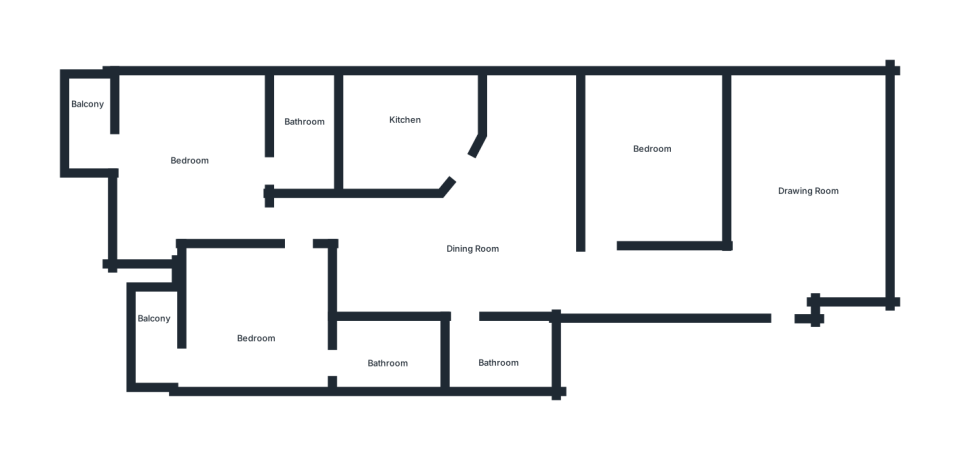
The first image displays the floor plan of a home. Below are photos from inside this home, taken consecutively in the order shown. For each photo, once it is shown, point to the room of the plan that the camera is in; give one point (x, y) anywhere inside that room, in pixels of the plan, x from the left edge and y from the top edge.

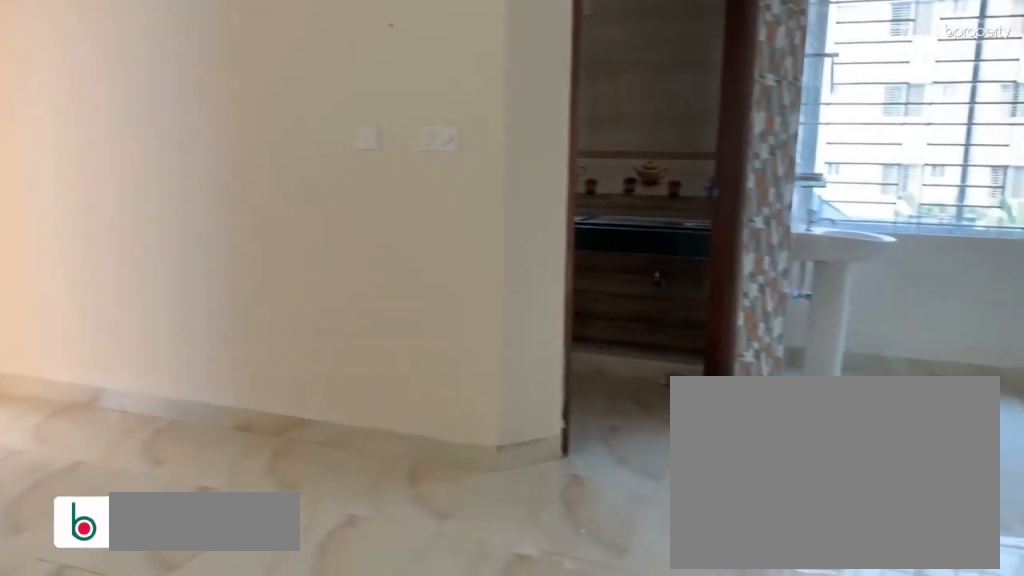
(464, 254)
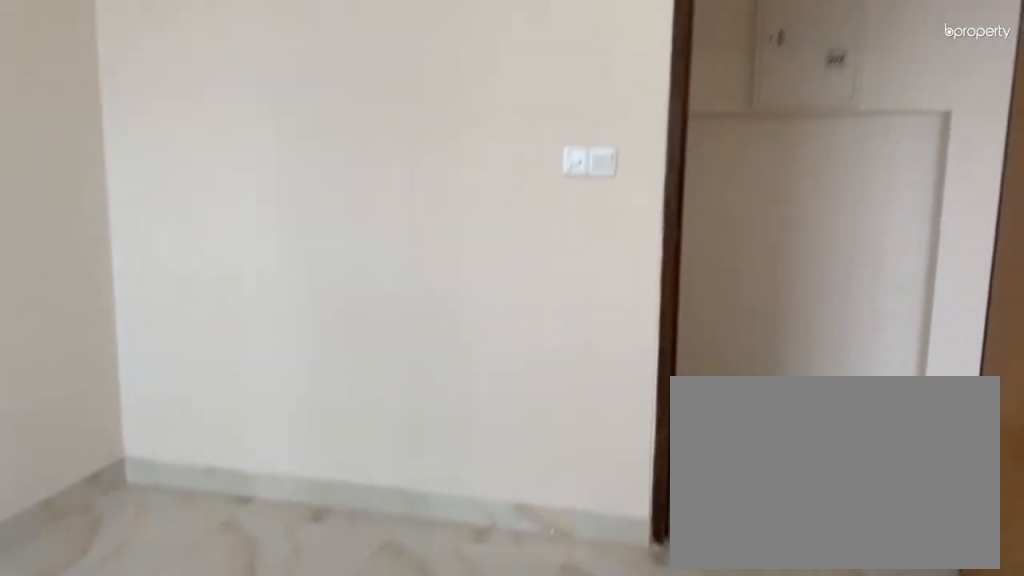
(648, 170)
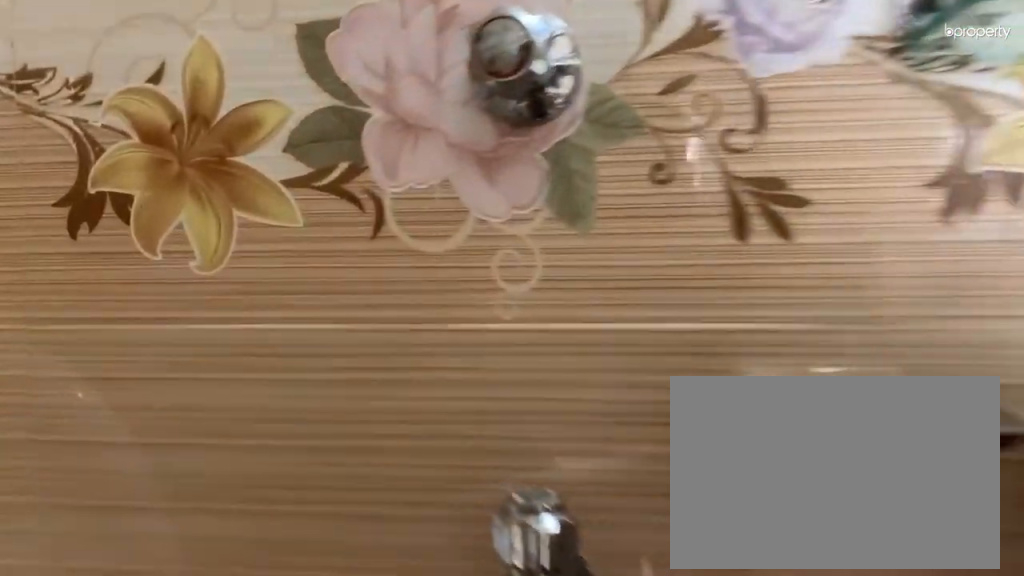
(499, 356)
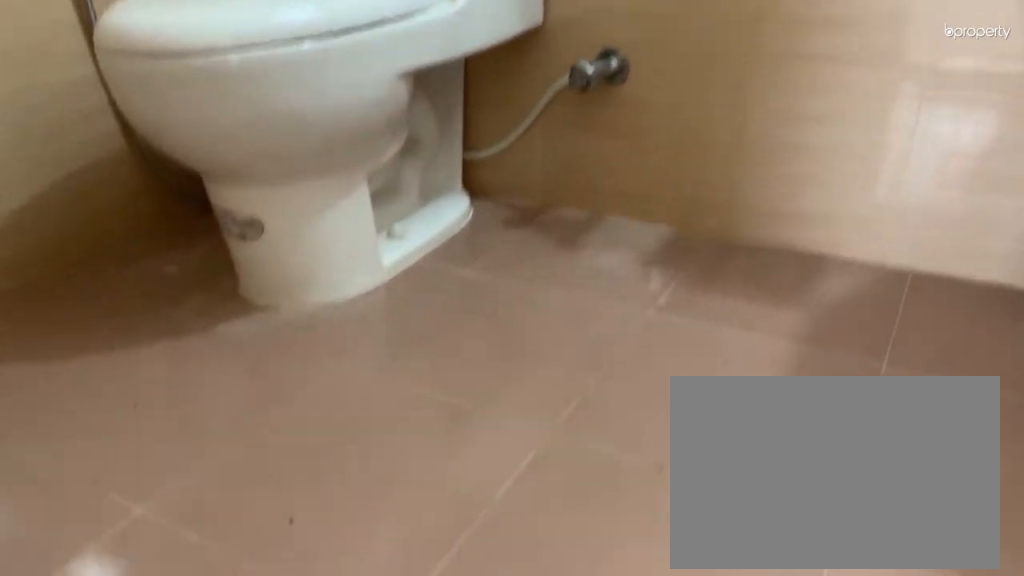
(499, 356)
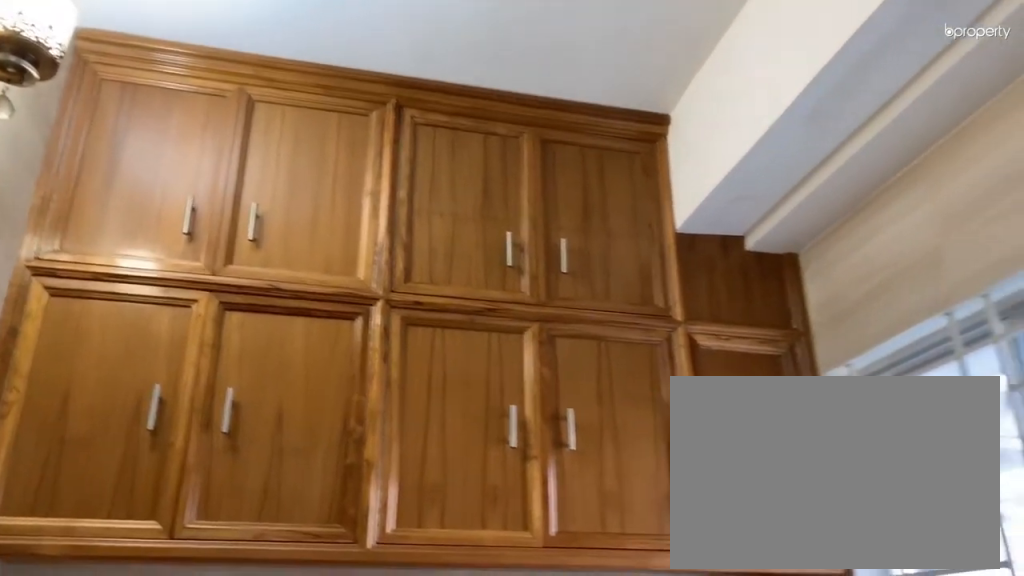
(412, 133)
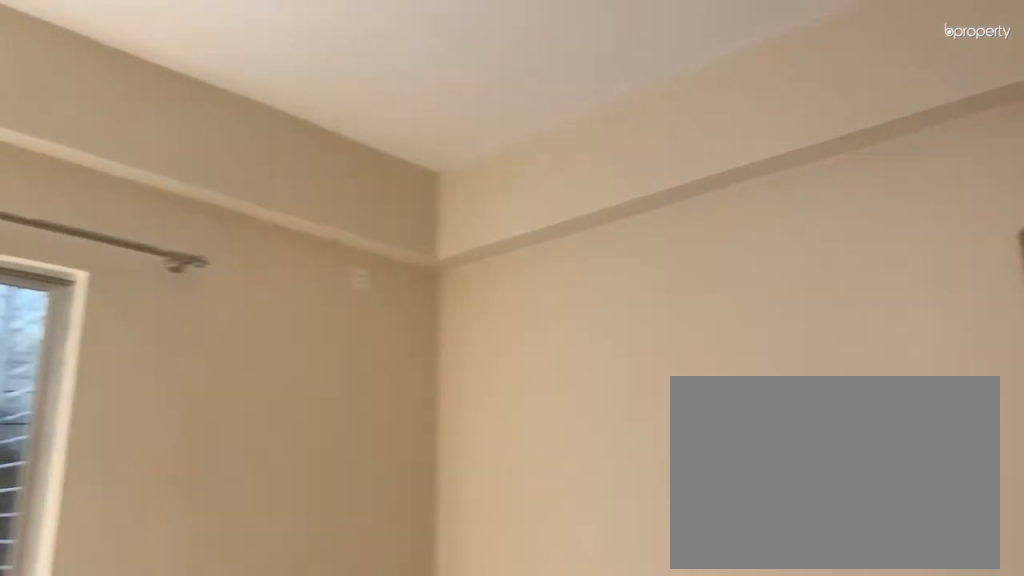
(275, 336)
